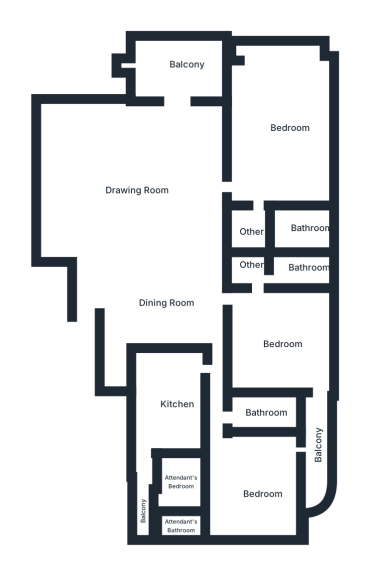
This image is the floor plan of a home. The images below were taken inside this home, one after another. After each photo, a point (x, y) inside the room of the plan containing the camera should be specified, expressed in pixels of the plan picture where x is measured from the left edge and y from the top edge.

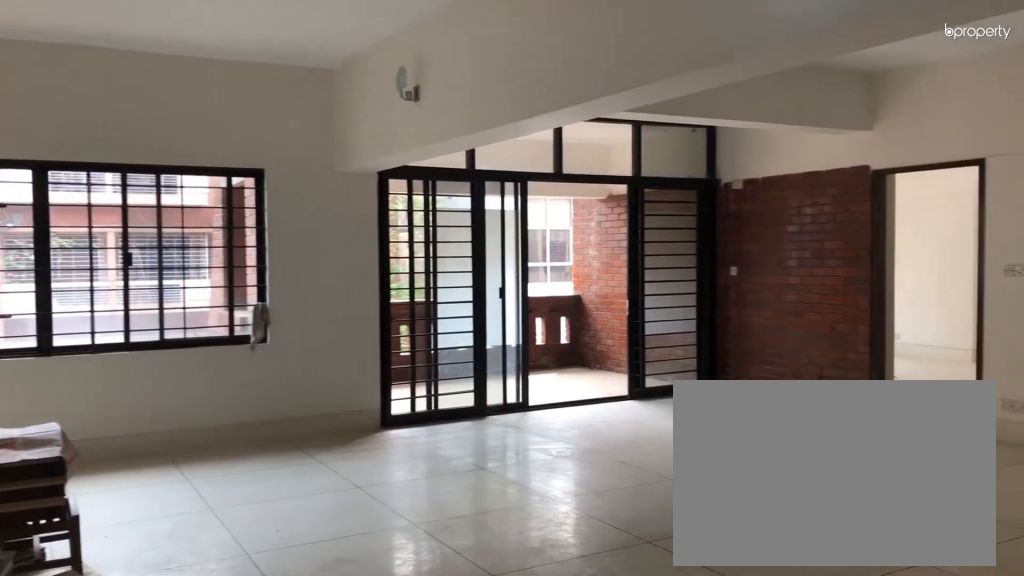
(143, 184)
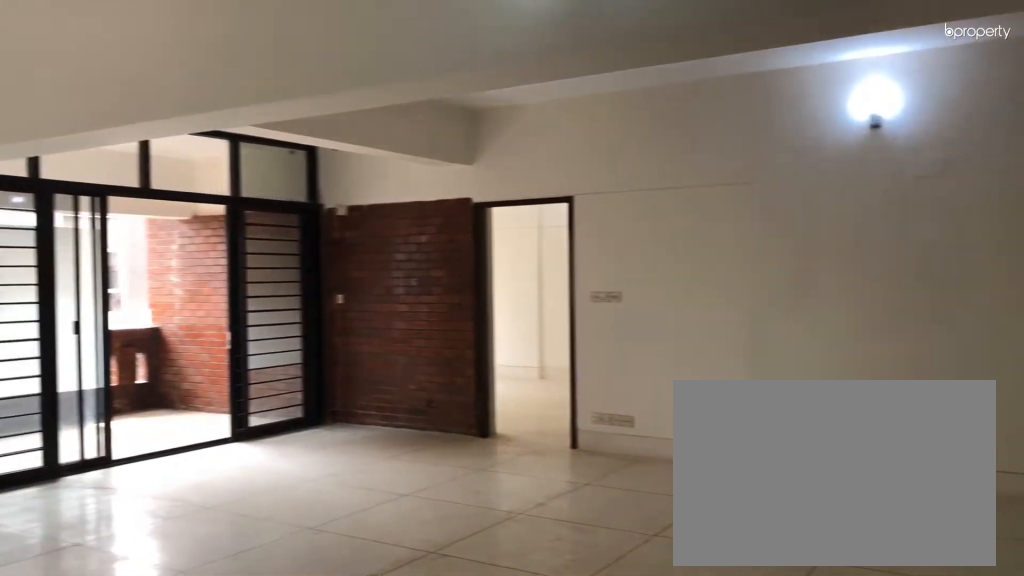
(143, 184)
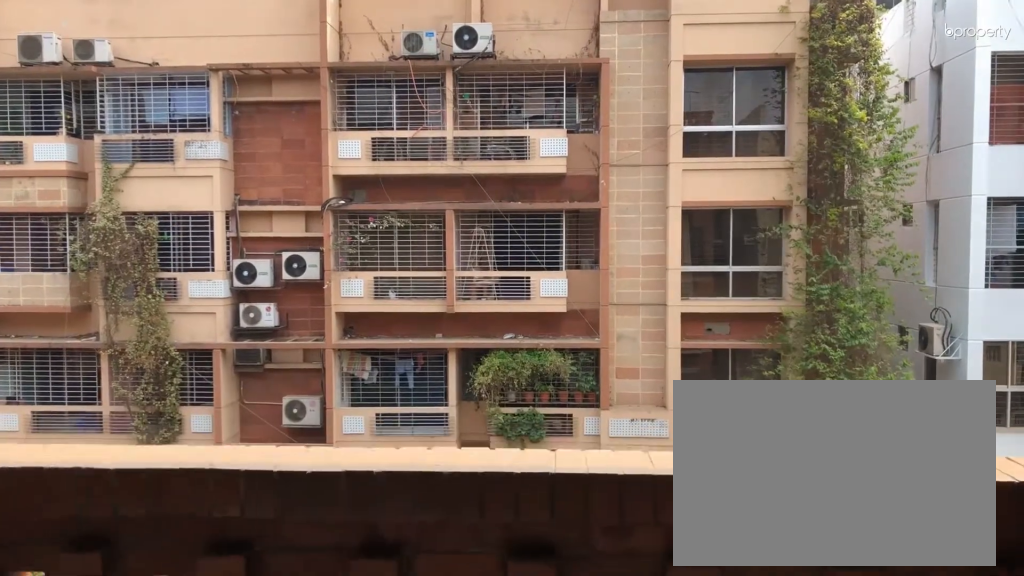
(167, 61)
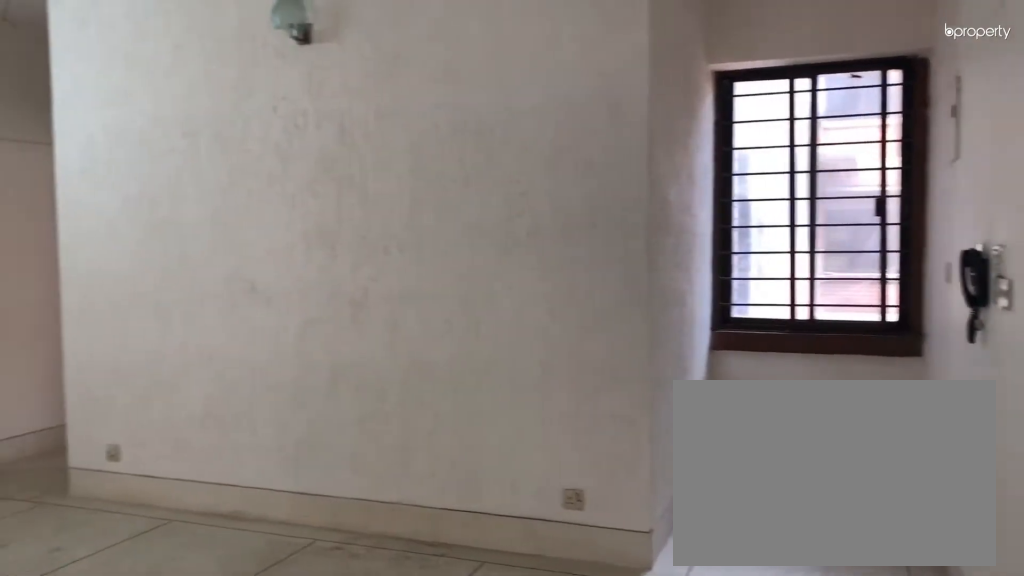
(157, 313)
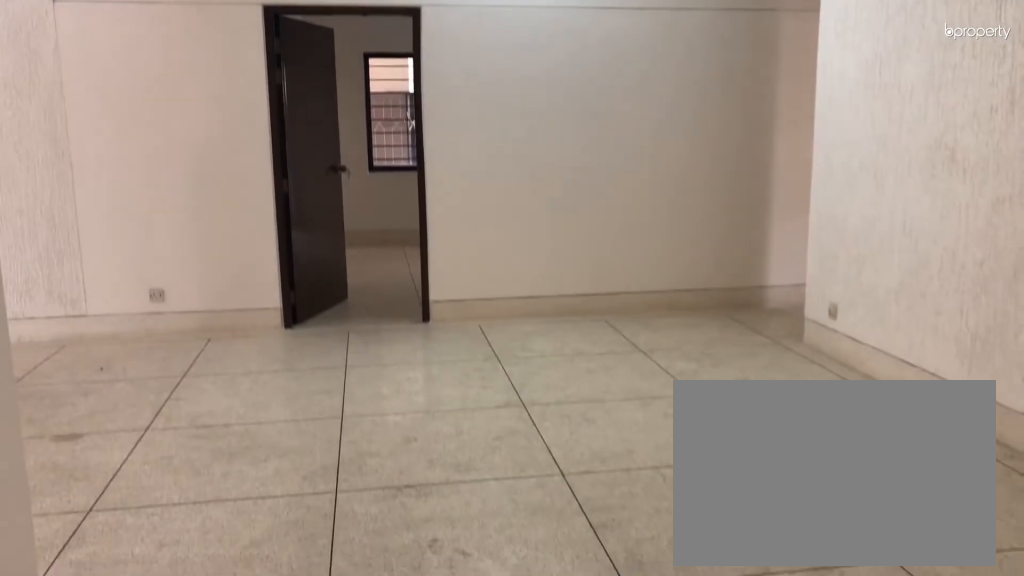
(157, 313)
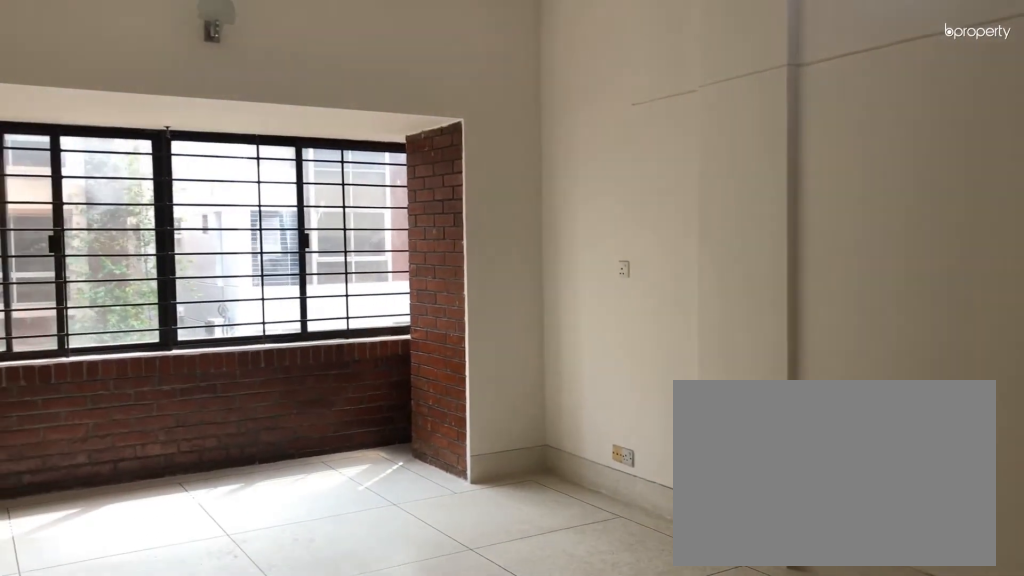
(278, 116)
